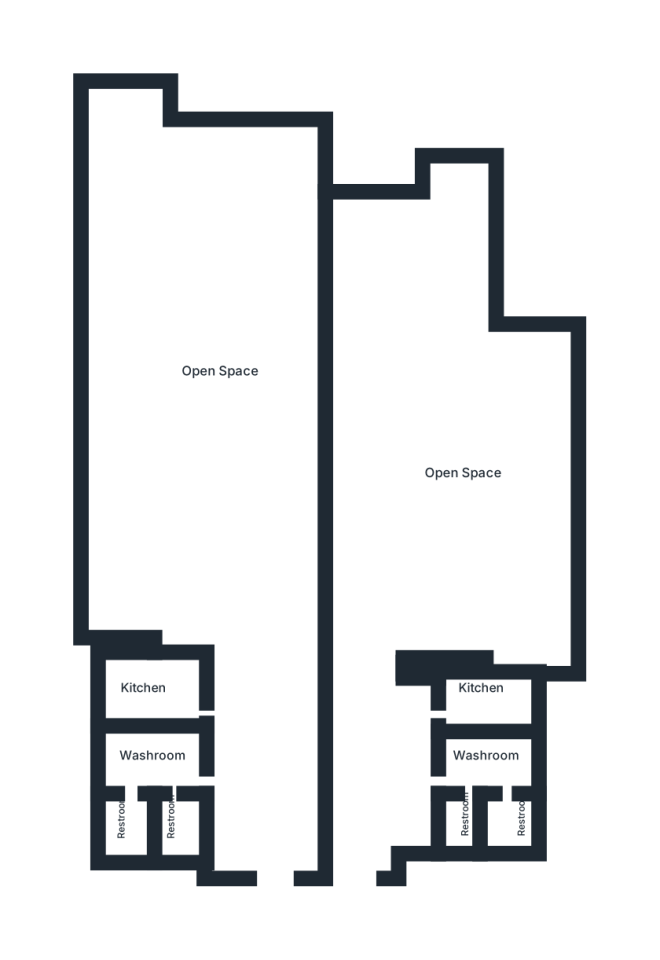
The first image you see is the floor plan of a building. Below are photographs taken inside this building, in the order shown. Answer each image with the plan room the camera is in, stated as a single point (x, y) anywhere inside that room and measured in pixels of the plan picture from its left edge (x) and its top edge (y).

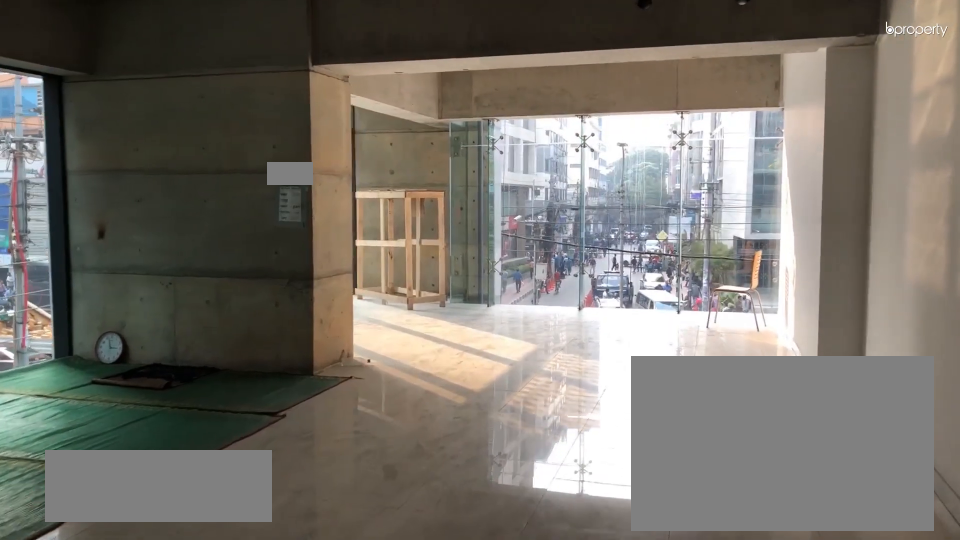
(218, 334)
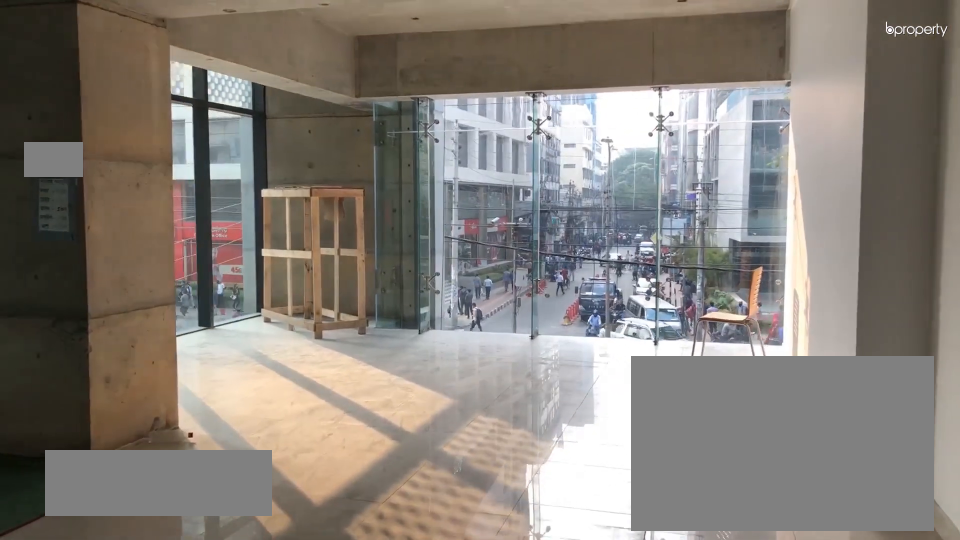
(218, 334)
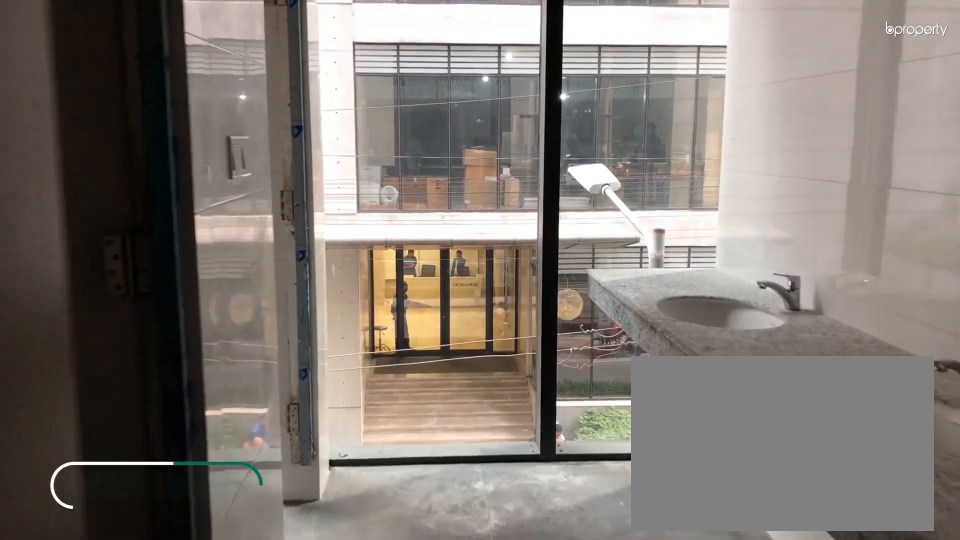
(165, 772)
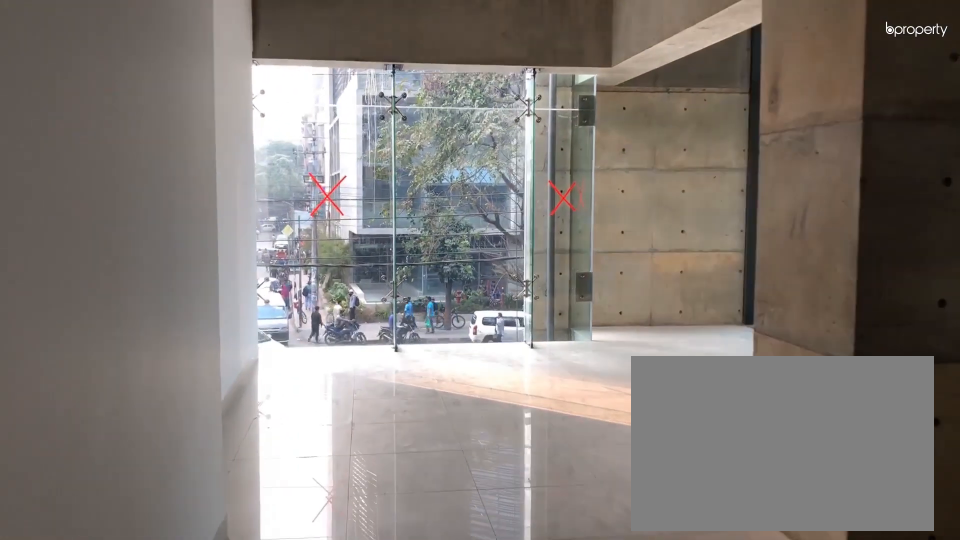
(369, 393)
